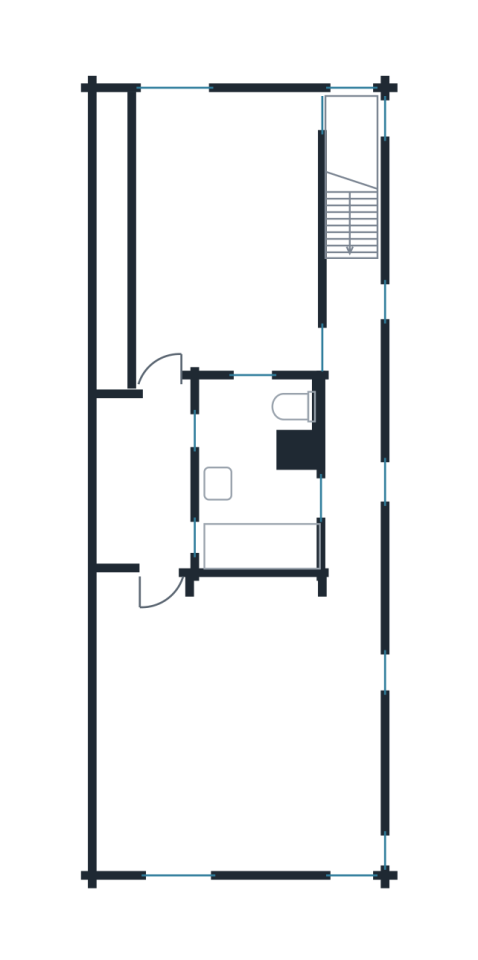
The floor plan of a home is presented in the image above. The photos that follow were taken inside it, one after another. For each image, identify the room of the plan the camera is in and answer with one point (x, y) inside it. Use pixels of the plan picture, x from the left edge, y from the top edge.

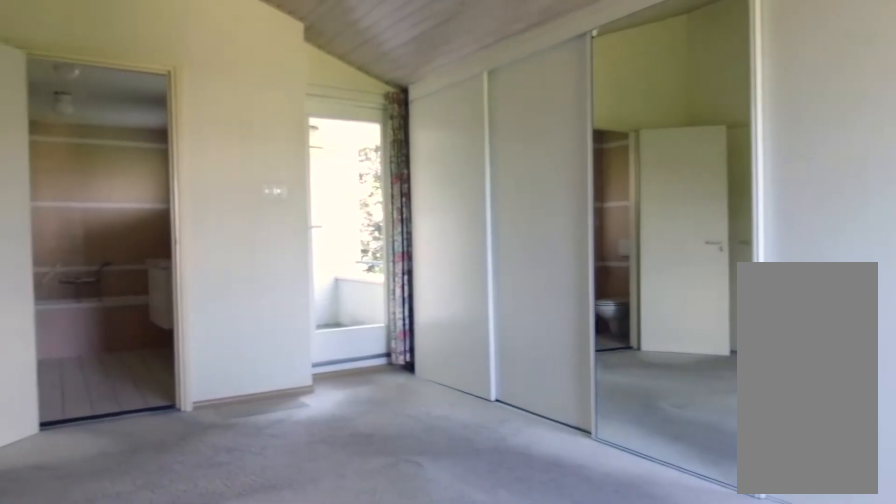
(208, 238)
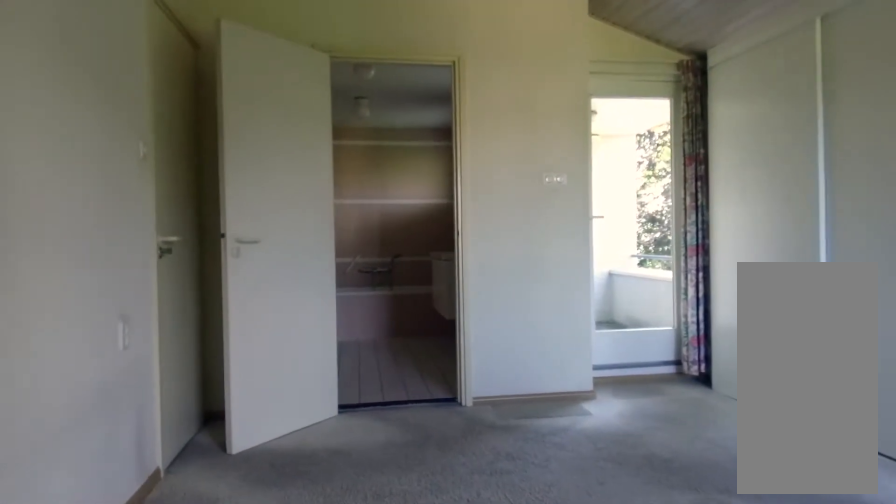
(208, 238)
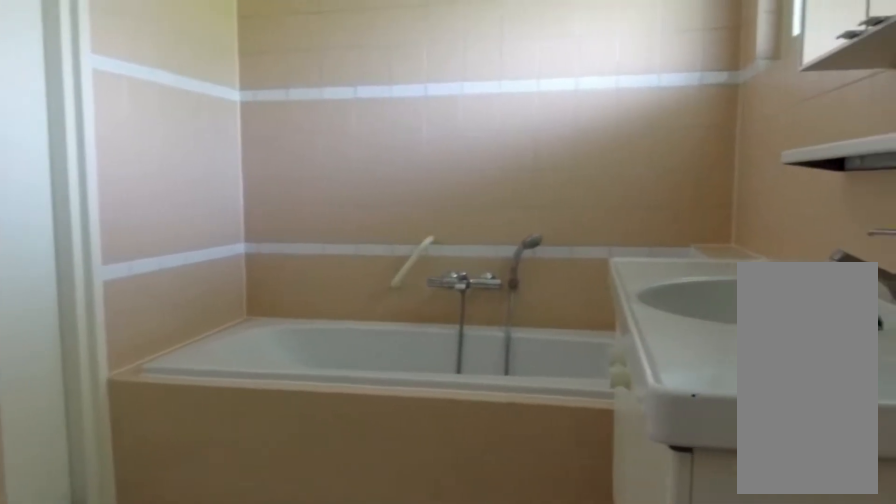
(257, 455)
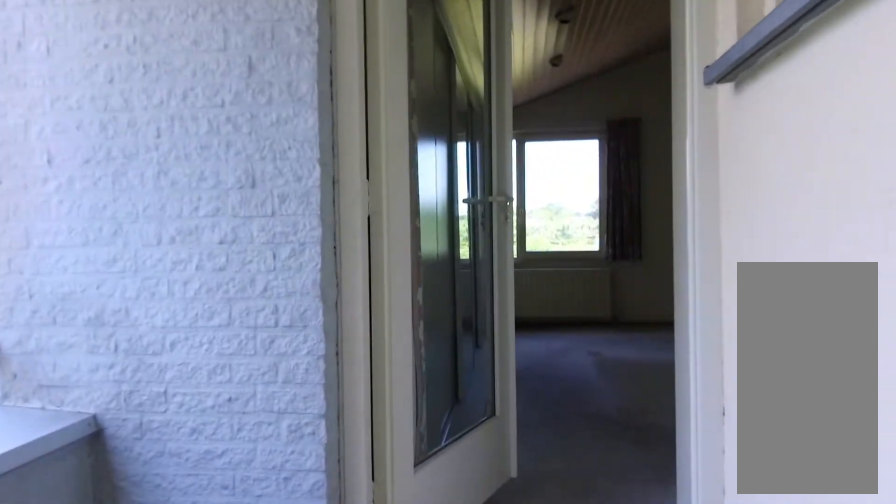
(143, 483)
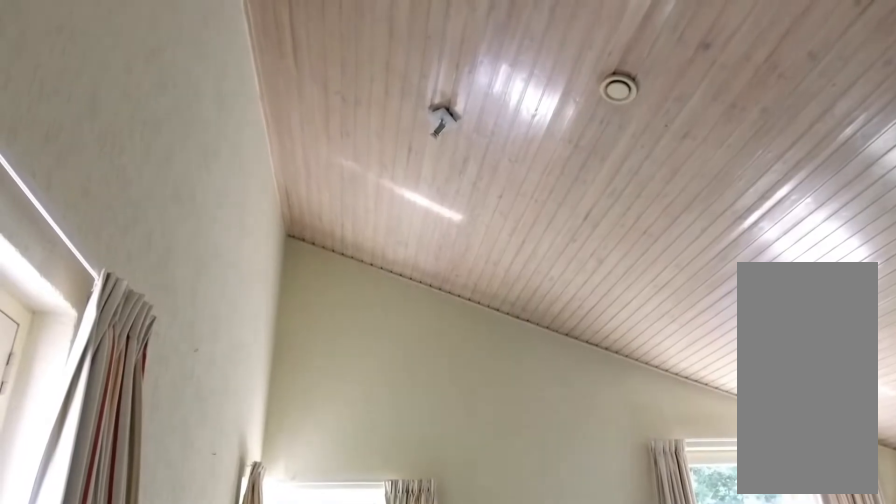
(240, 723)
